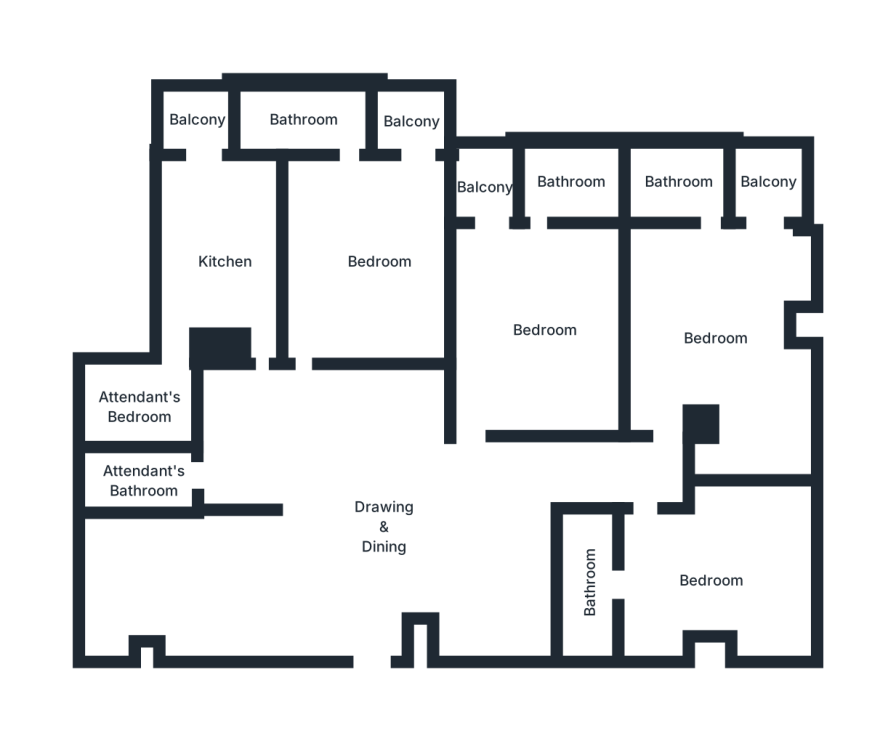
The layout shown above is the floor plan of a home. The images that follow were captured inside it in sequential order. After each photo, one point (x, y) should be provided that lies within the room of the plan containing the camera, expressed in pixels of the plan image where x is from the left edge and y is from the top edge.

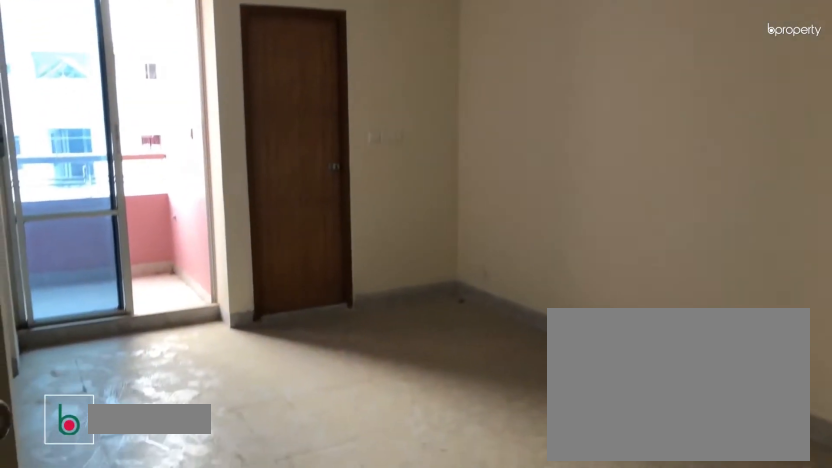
(545, 333)
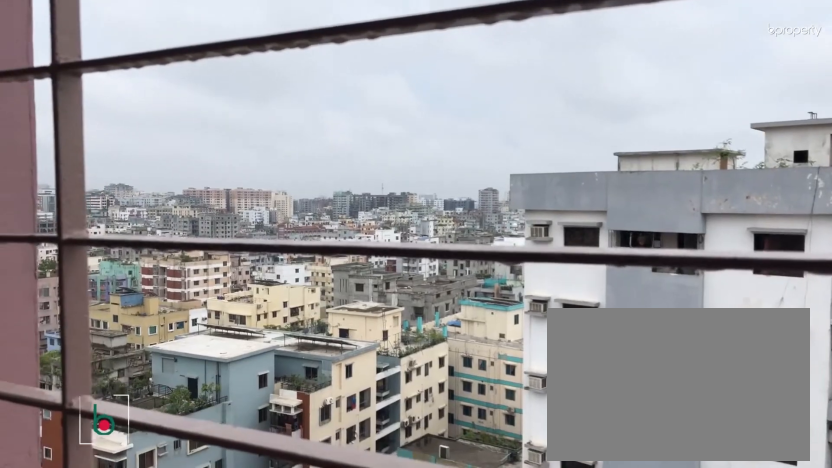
(486, 191)
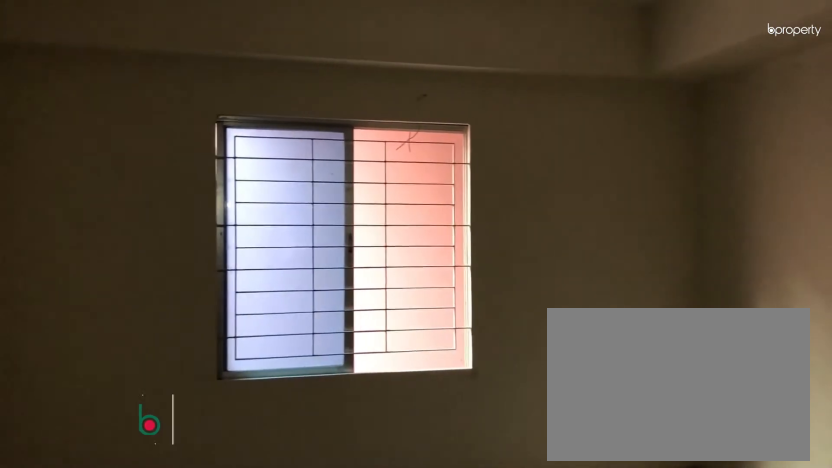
(709, 583)
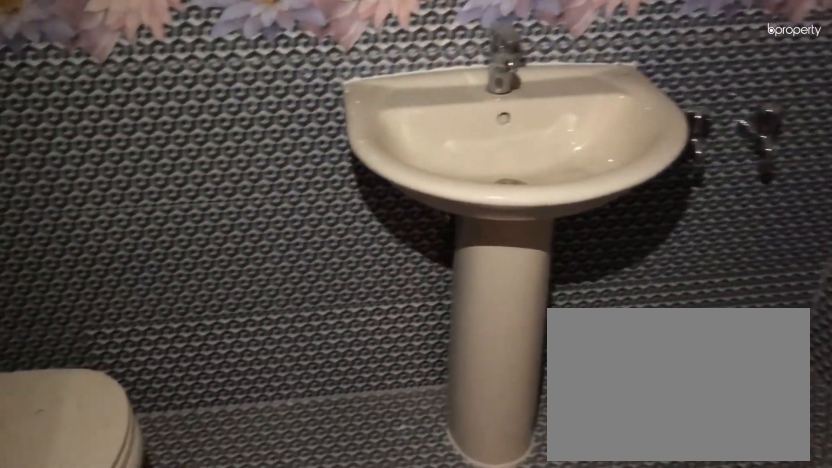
(590, 583)
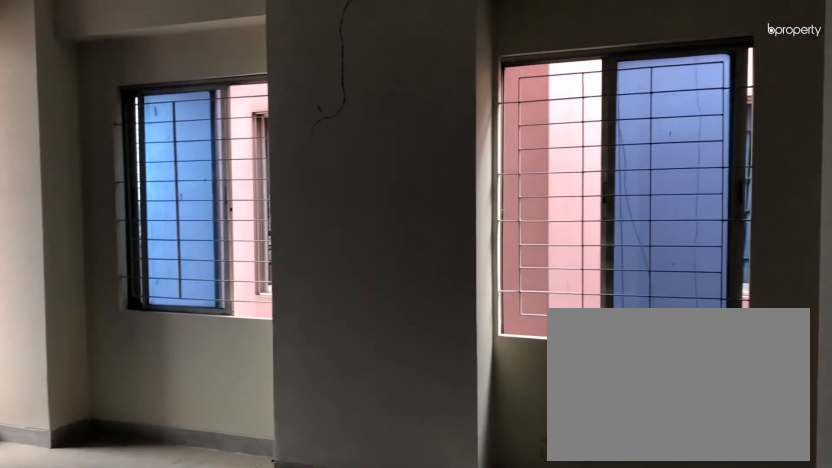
(717, 339)
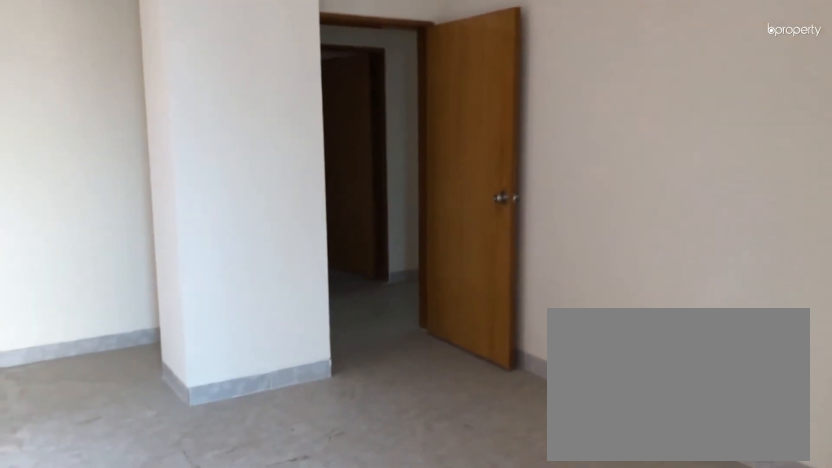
(717, 337)
